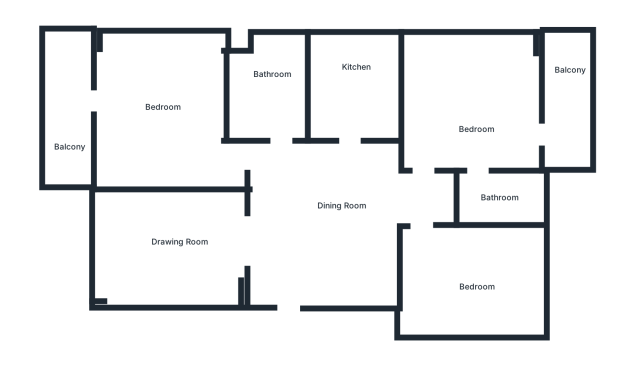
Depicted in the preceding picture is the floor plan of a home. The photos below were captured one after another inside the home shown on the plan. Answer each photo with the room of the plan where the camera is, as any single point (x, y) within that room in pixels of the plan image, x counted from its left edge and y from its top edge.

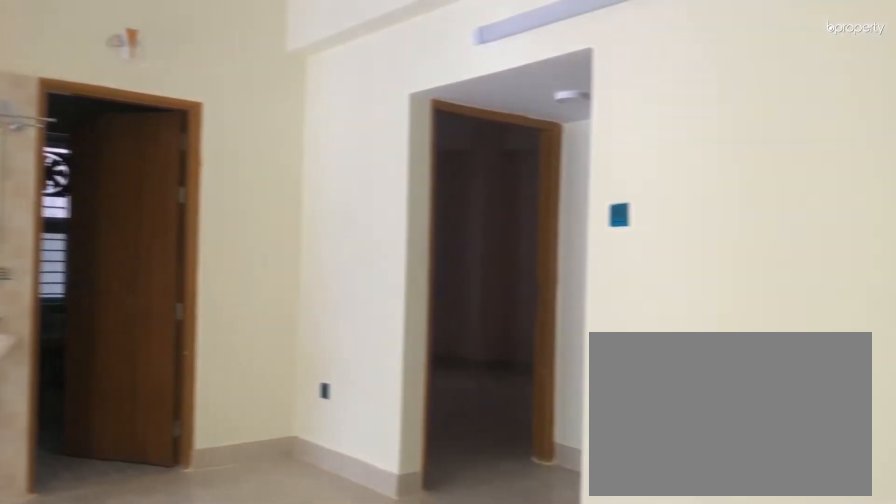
(347, 208)
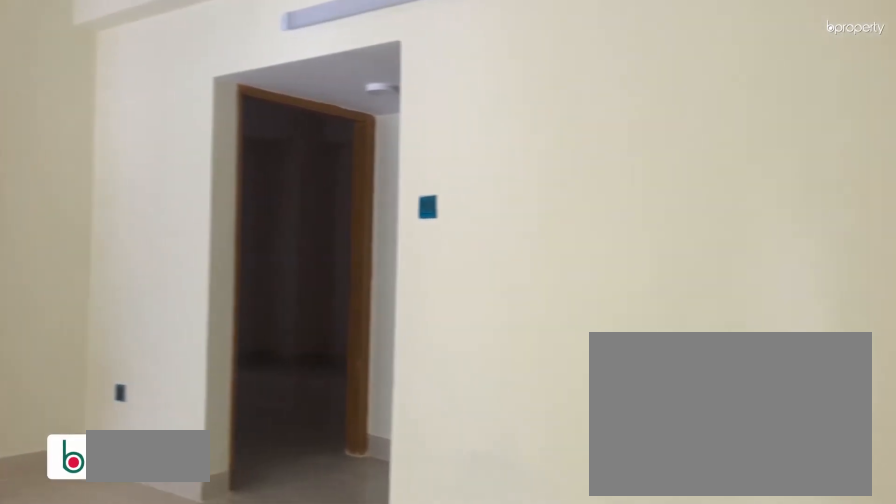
(347, 208)
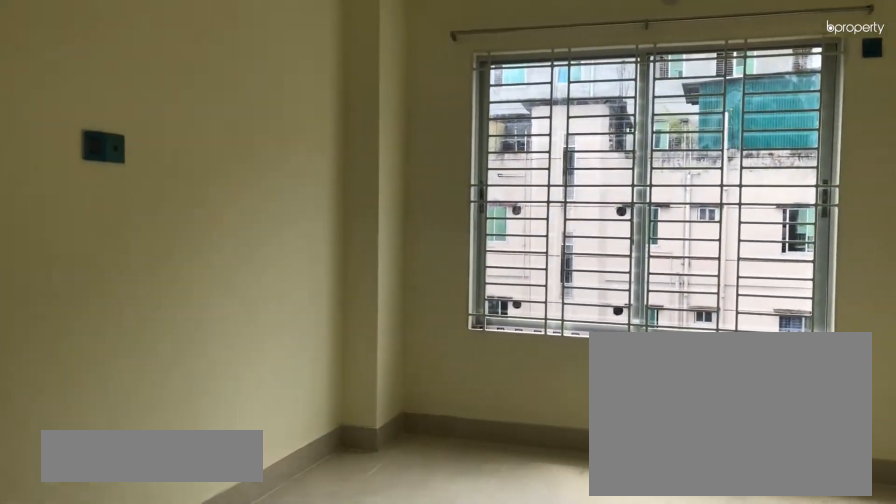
(180, 234)
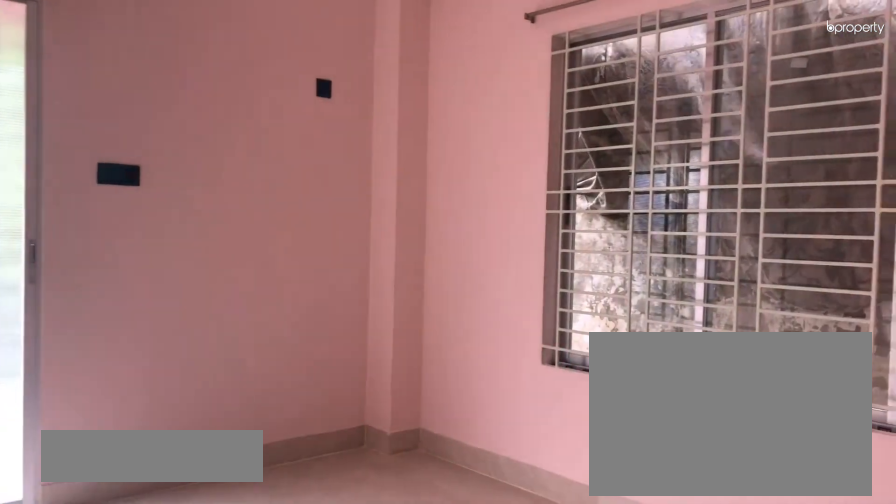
(162, 119)
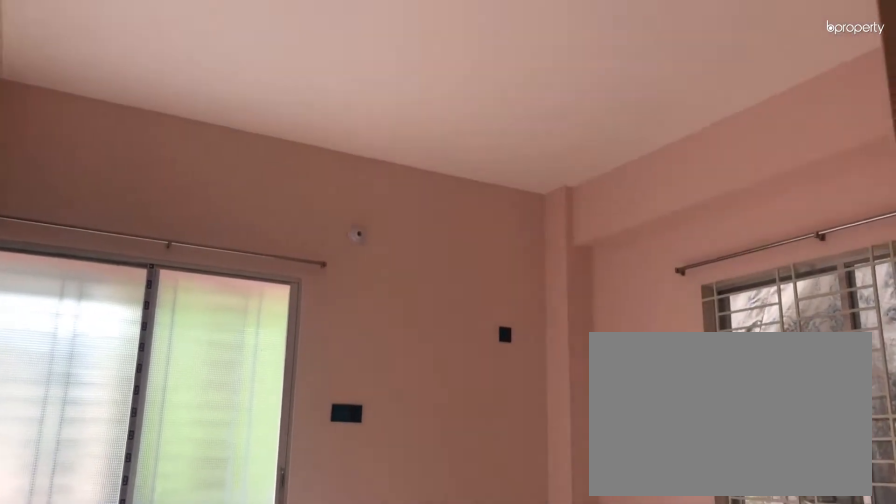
(161, 119)
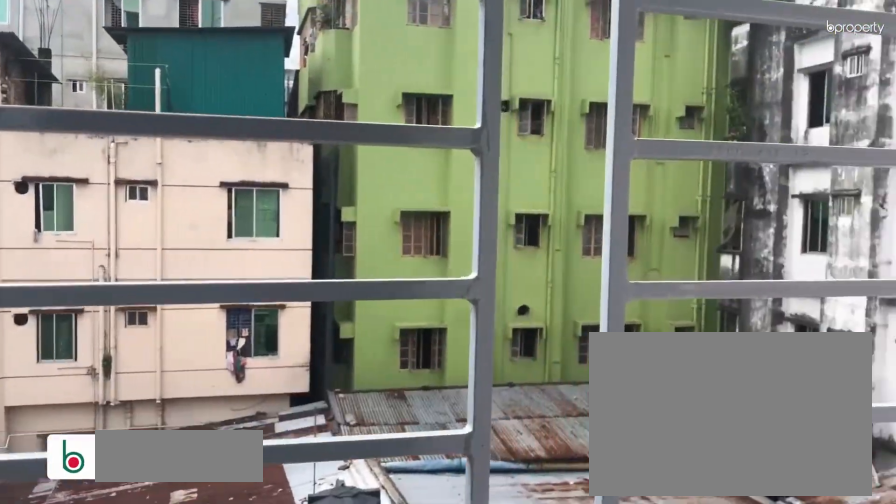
(66, 135)
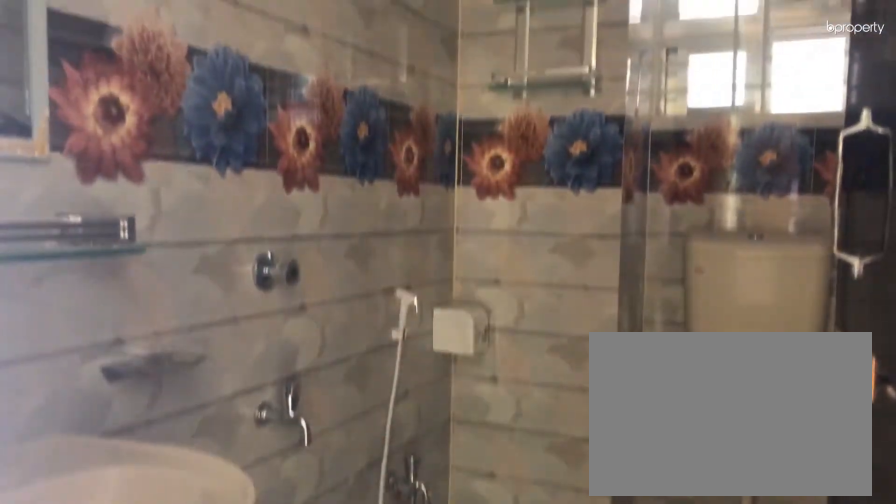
(271, 96)
